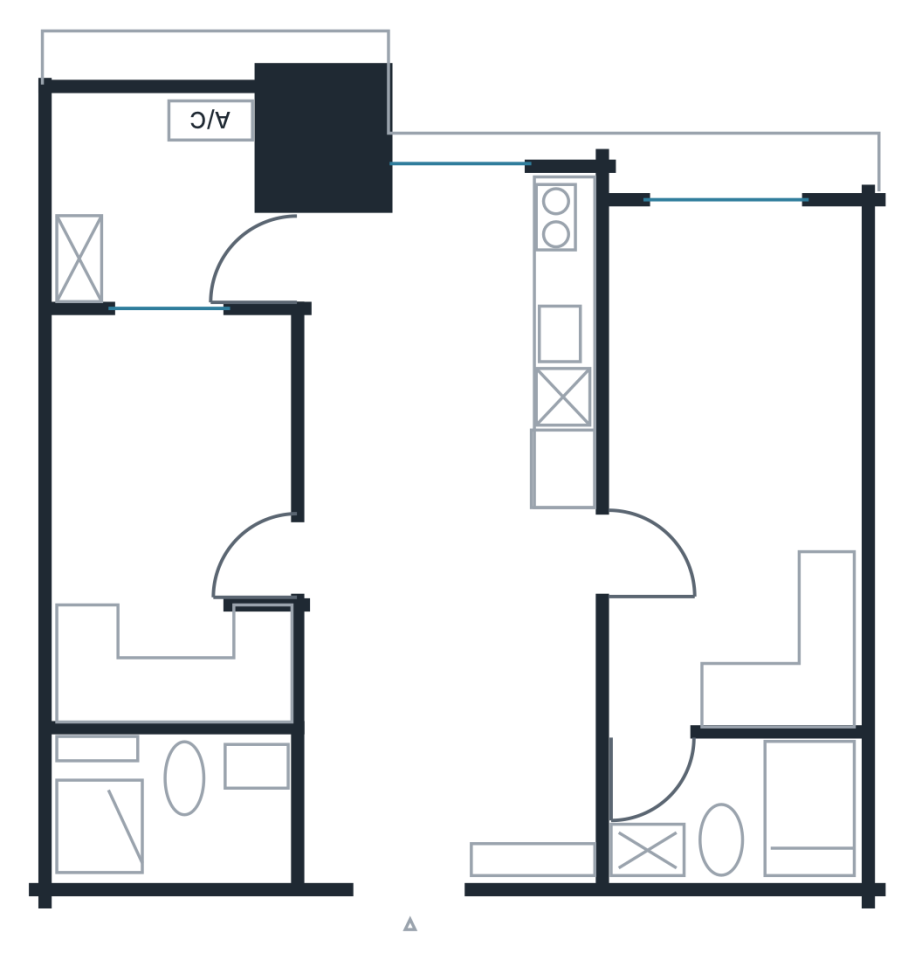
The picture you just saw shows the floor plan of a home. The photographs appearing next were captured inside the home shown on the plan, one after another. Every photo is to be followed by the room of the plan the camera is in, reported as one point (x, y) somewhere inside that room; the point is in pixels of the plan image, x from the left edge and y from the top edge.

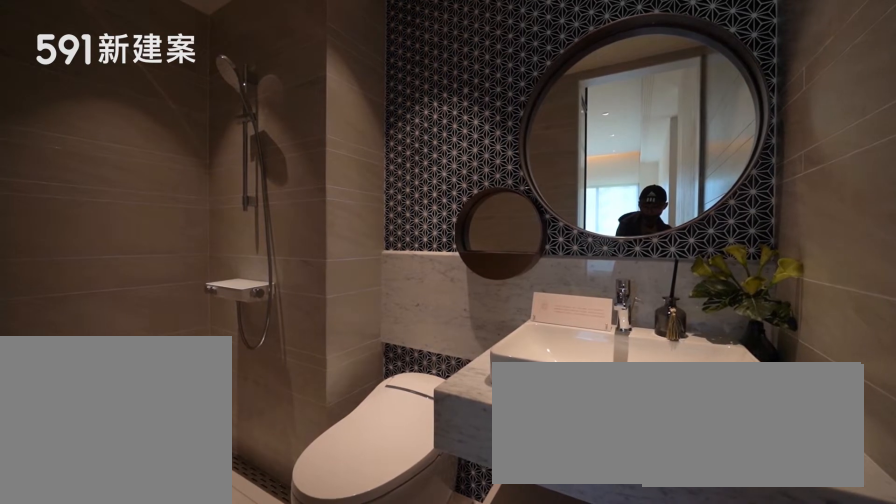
(735, 803)
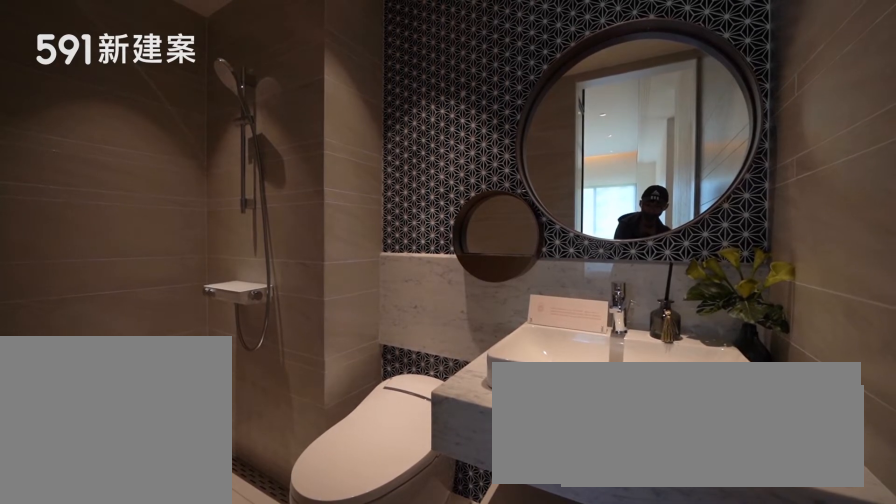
(735, 803)
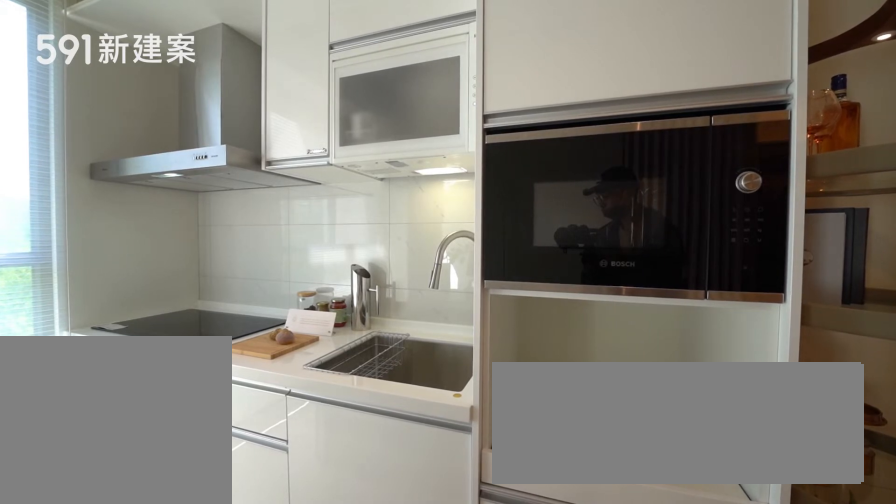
(542, 346)
